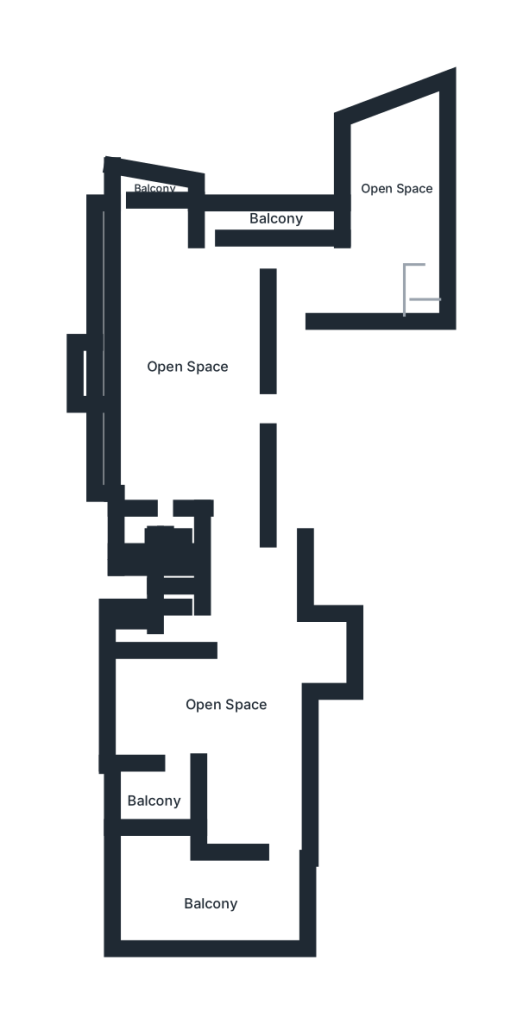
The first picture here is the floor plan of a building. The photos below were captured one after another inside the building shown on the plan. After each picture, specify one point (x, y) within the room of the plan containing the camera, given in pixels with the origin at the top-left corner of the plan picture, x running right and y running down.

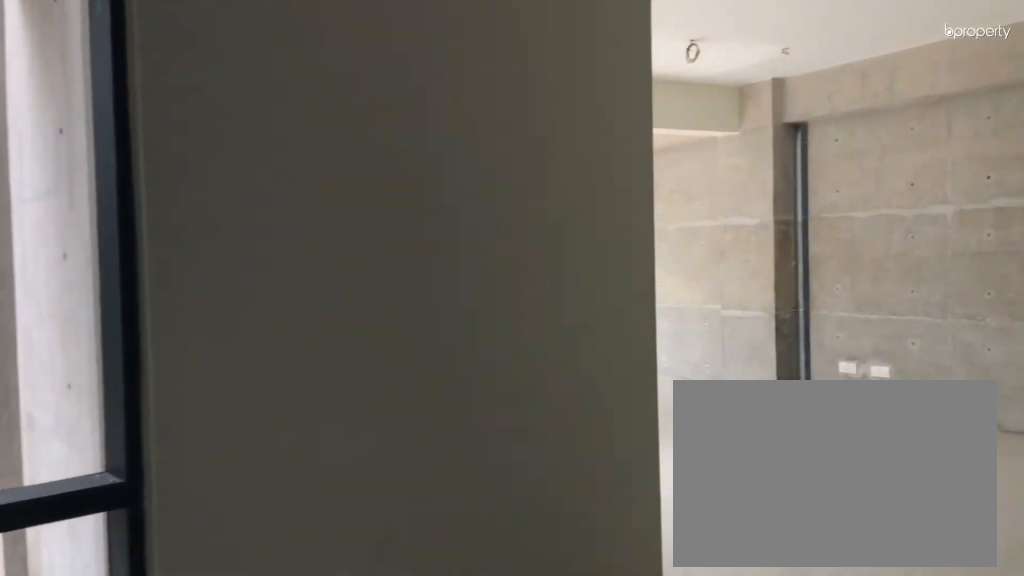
(351, 277)
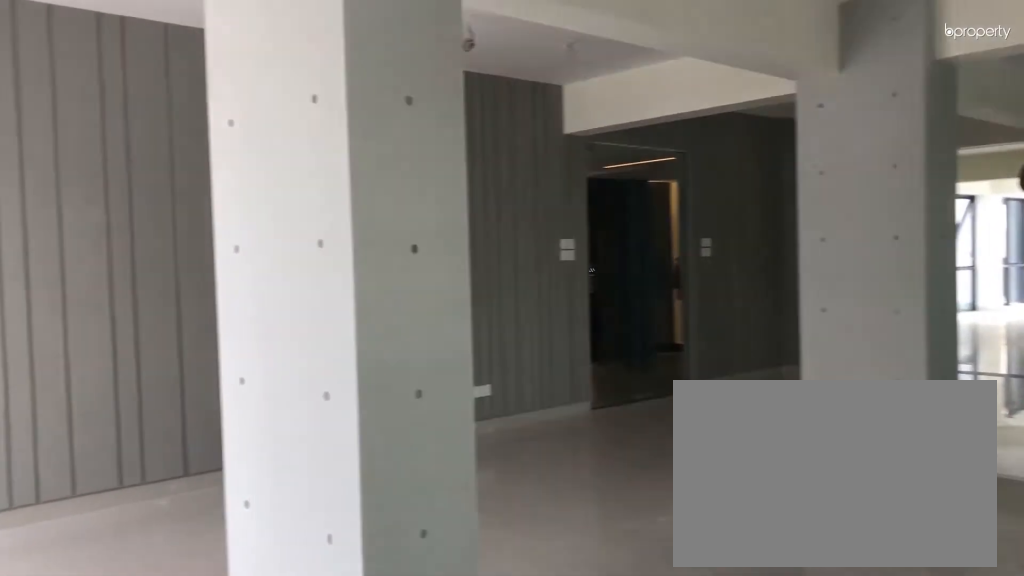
(196, 376)
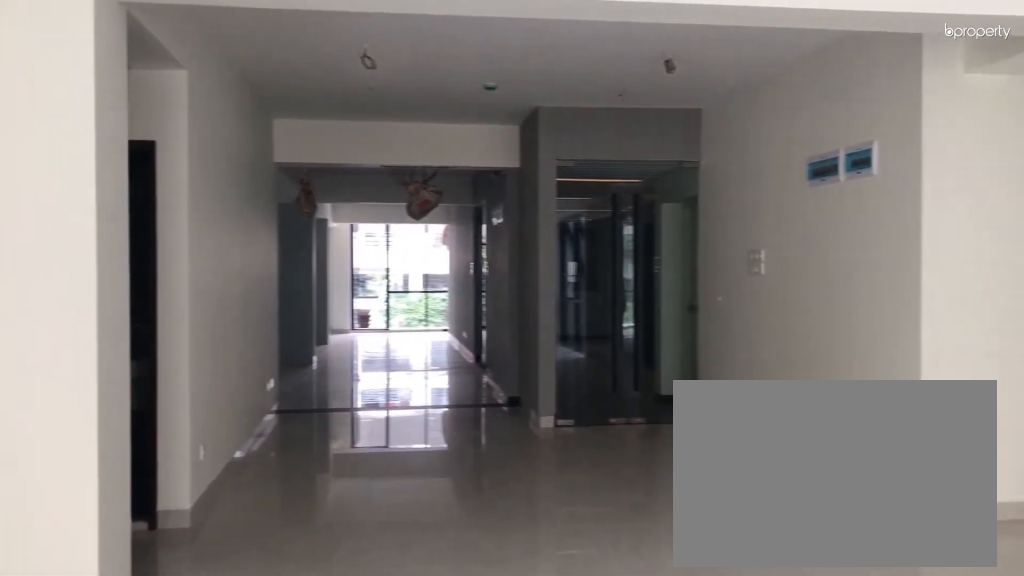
(221, 699)
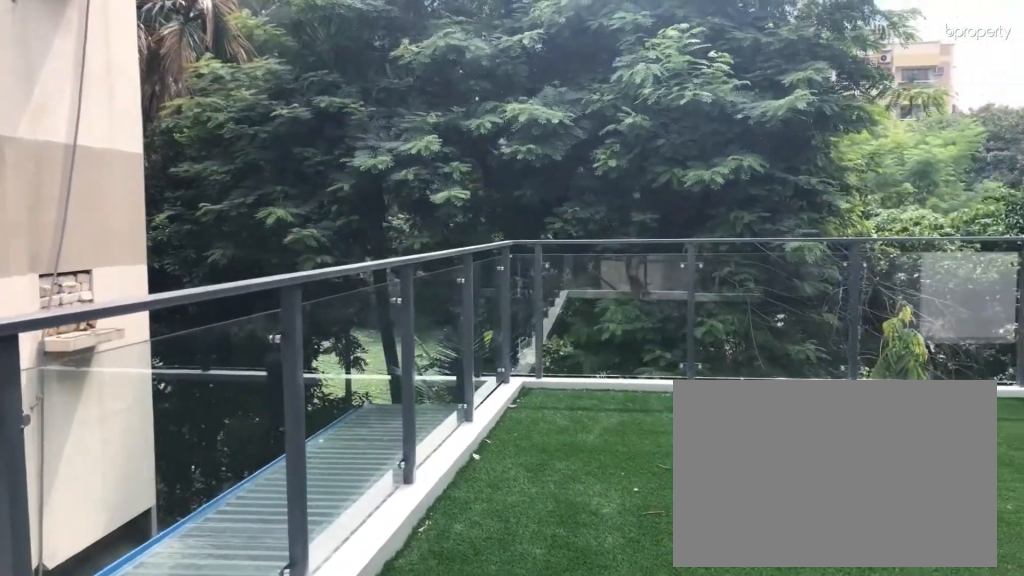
(202, 911)
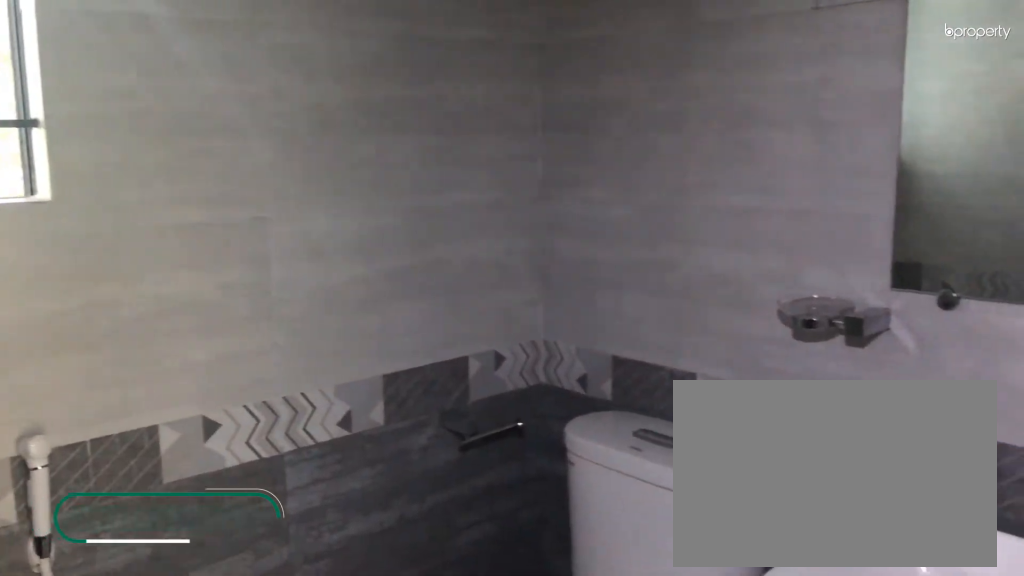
(132, 627)
